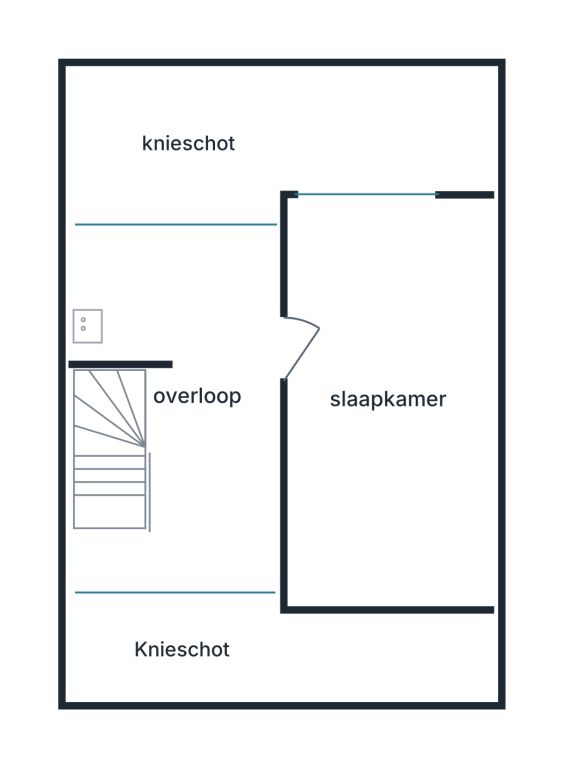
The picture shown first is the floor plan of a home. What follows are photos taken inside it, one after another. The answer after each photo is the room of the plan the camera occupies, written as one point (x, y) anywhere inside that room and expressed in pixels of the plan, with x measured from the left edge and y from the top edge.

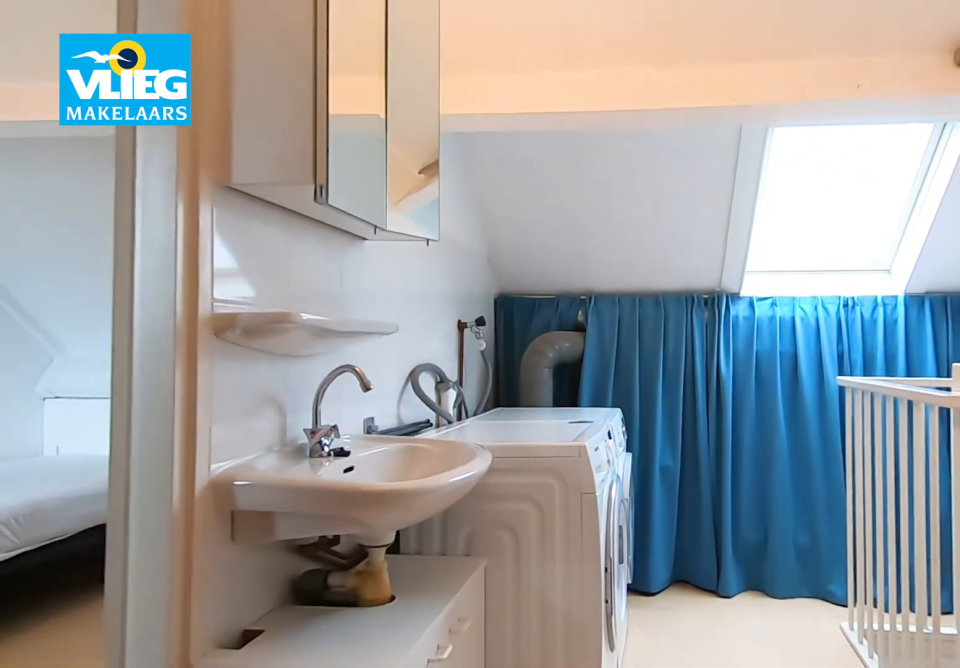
(179, 411)
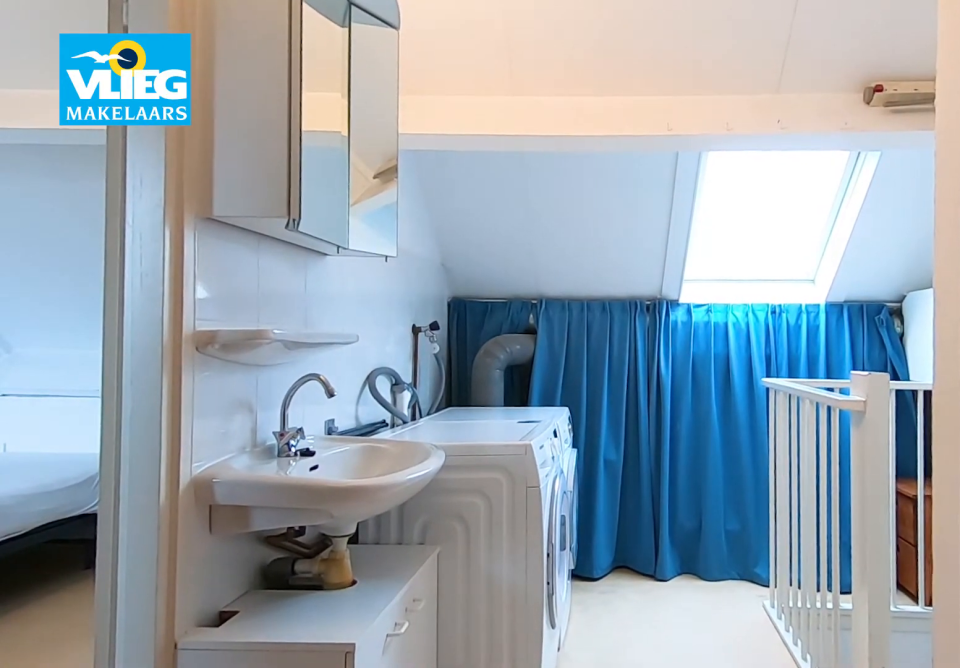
(179, 411)
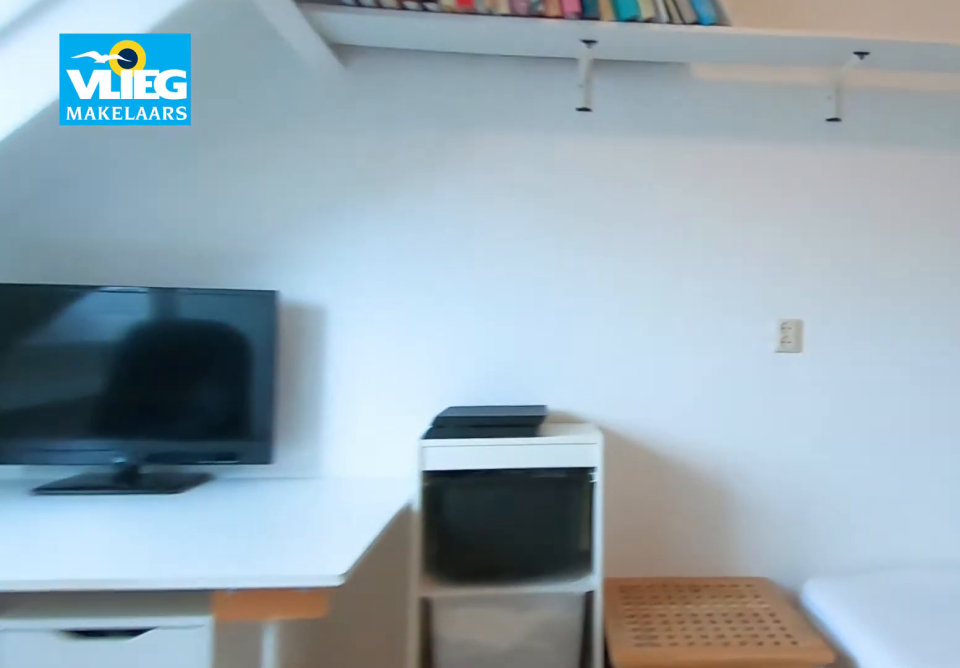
(388, 470)
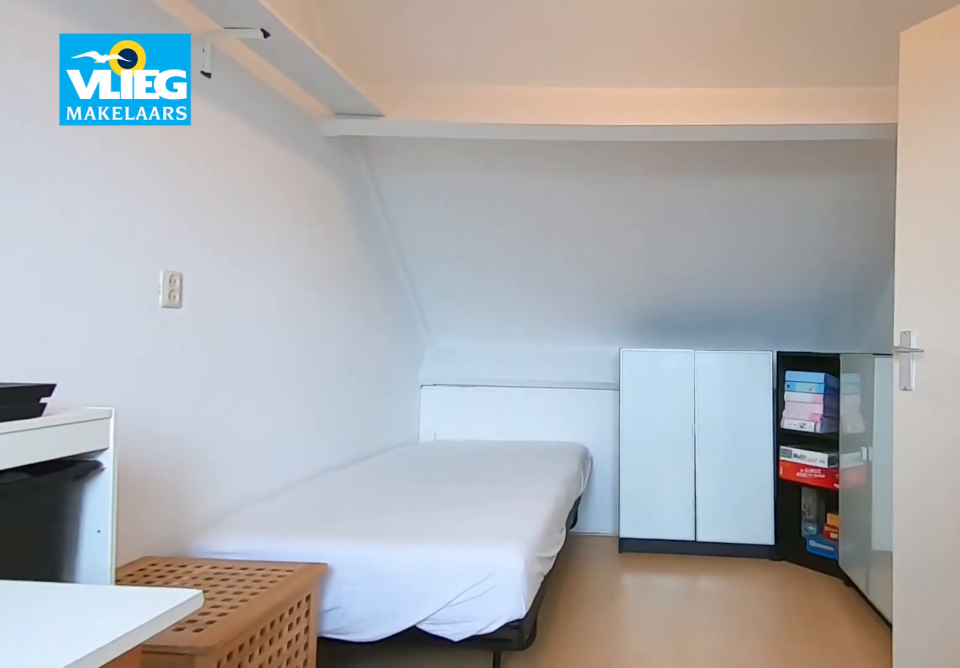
(388, 470)
